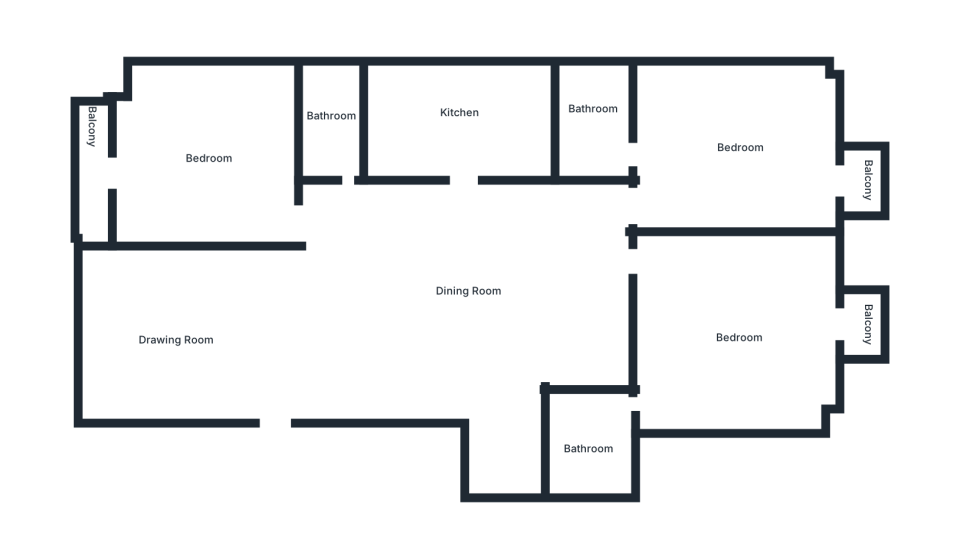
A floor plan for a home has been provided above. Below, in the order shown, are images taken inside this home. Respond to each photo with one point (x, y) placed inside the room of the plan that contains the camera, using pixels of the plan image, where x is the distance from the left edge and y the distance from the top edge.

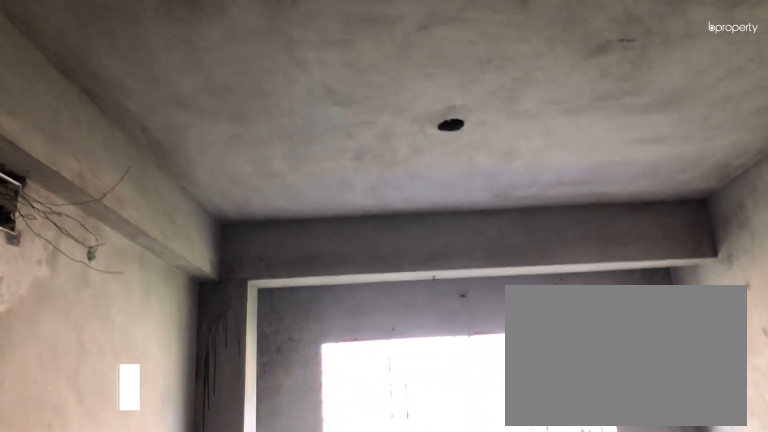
(179, 338)
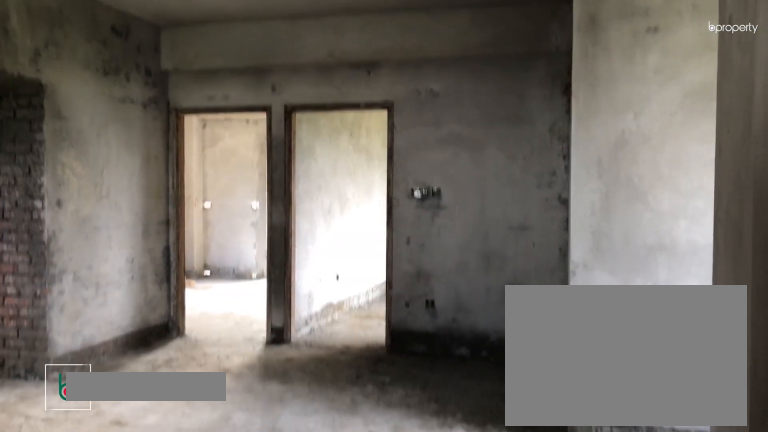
(475, 306)
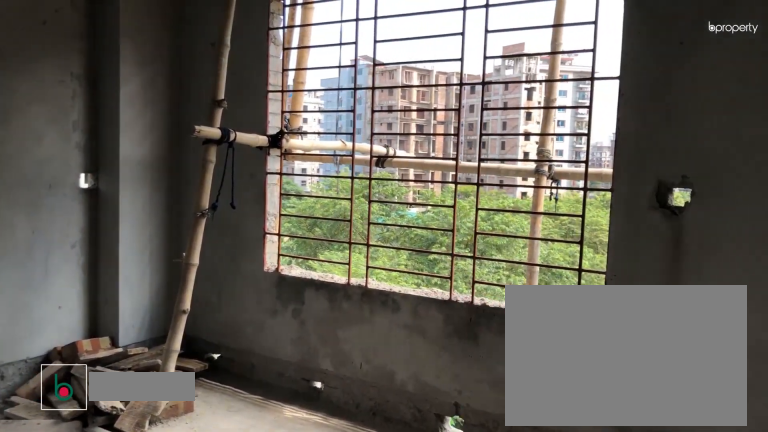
(206, 163)
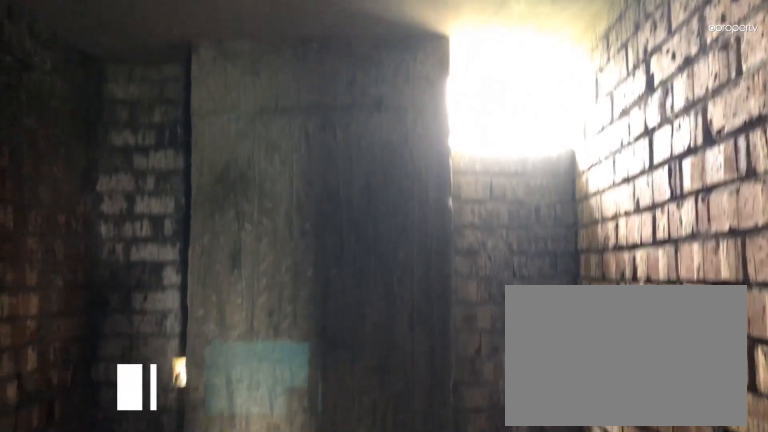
(327, 113)
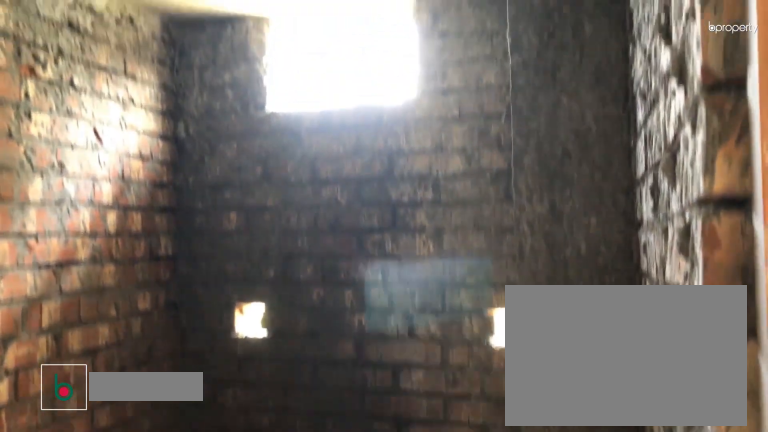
(592, 118)
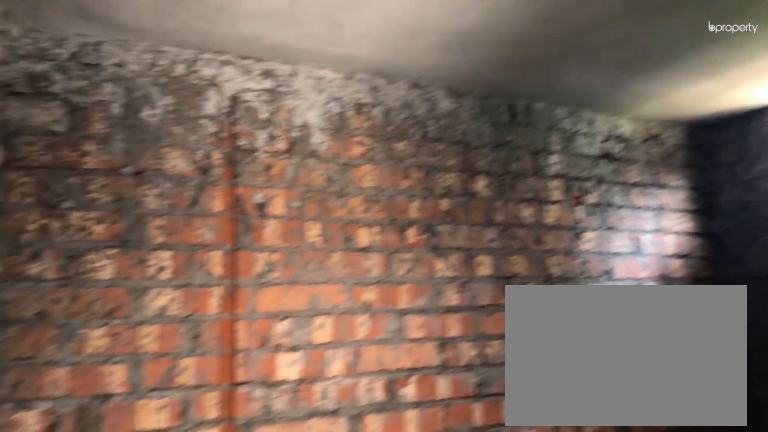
(592, 118)
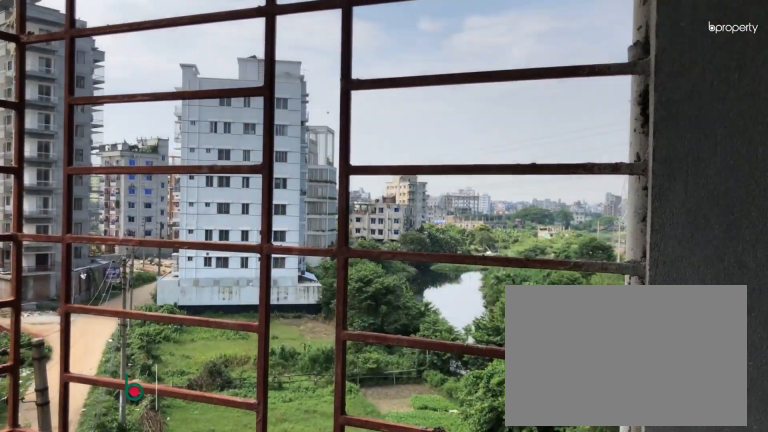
(861, 327)
